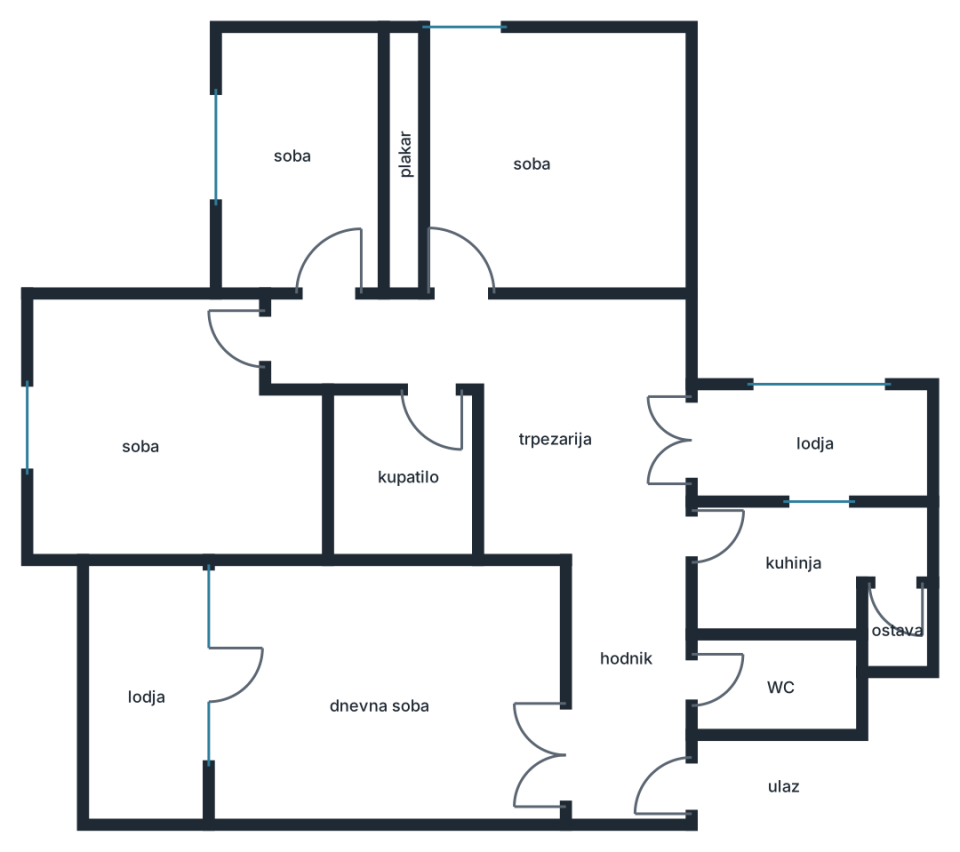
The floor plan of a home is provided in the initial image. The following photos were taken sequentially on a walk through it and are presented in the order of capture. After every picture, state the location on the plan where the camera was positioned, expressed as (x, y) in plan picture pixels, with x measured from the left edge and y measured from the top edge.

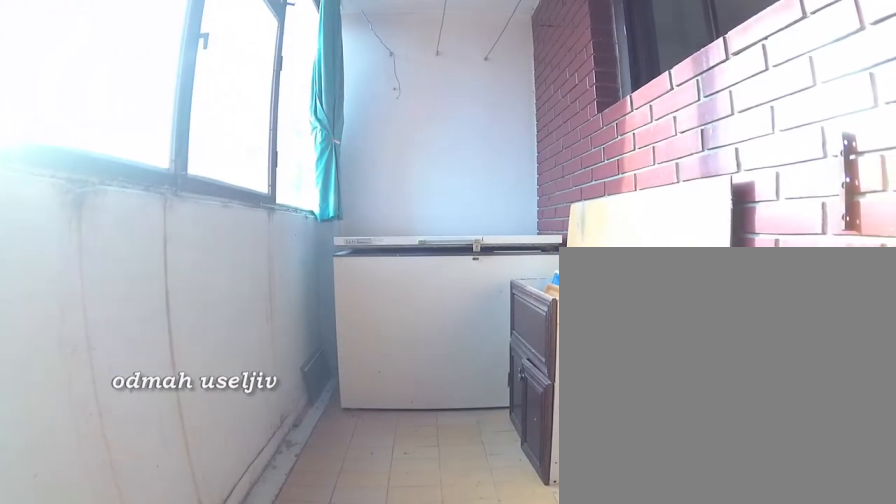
(725, 435)
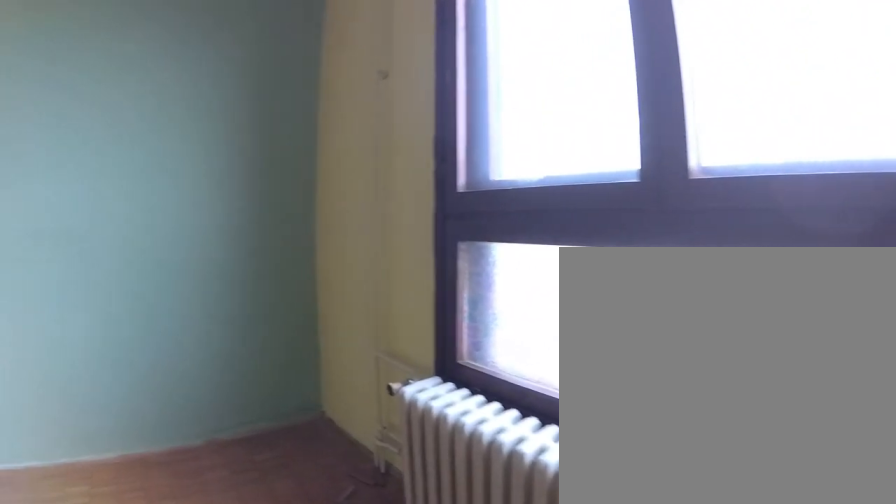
(79, 343)
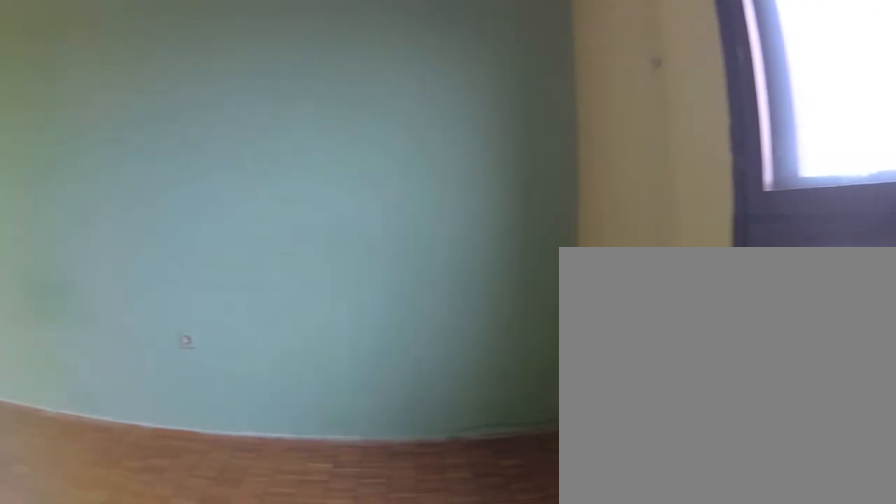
(73, 355)
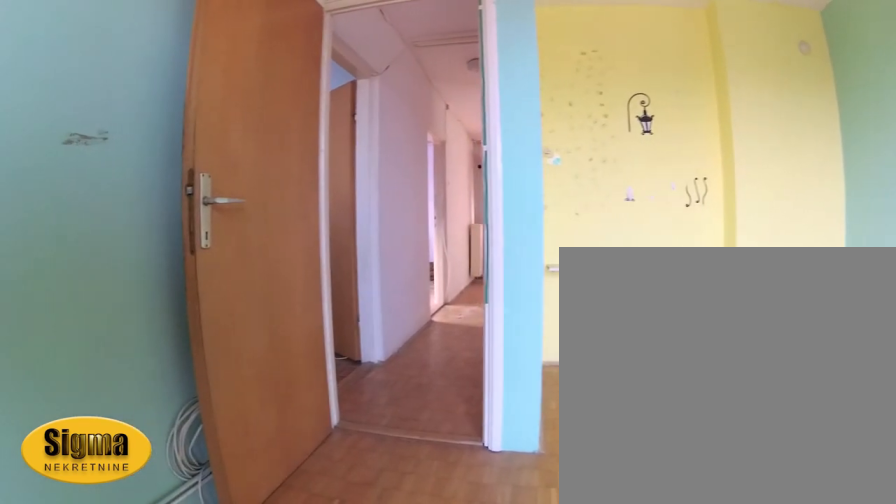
(61, 368)
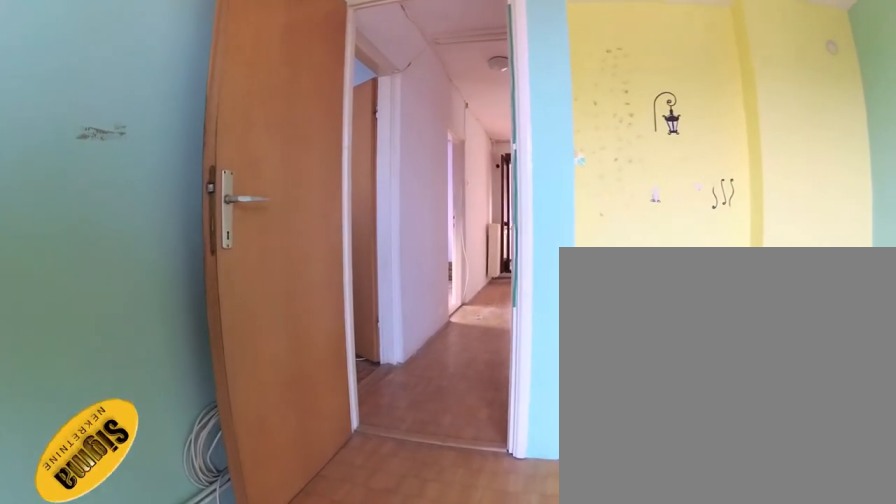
(66, 368)
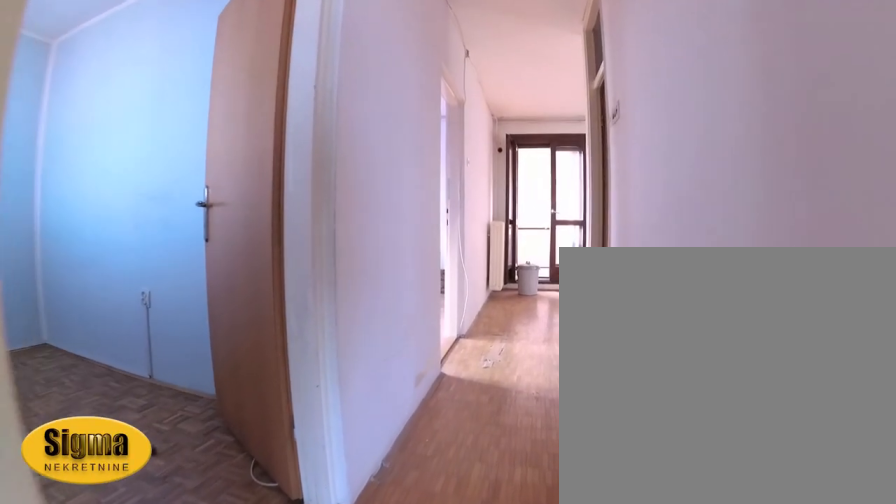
(243, 349)
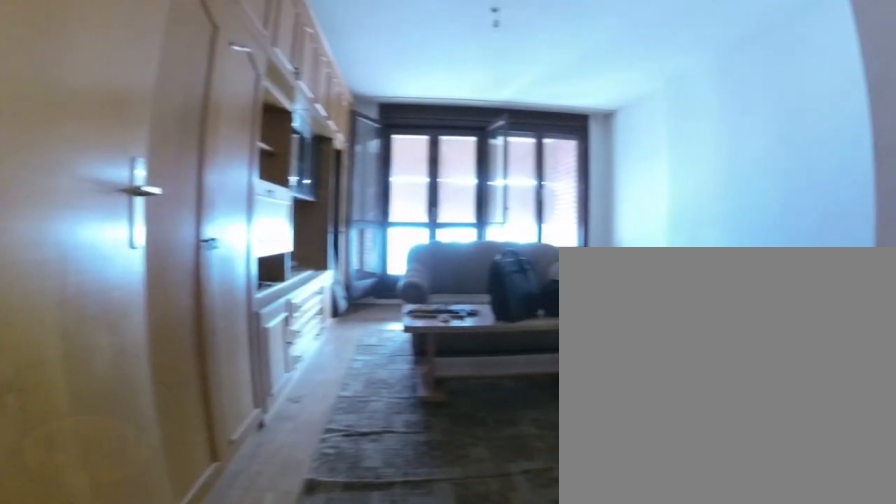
(579, 752)
